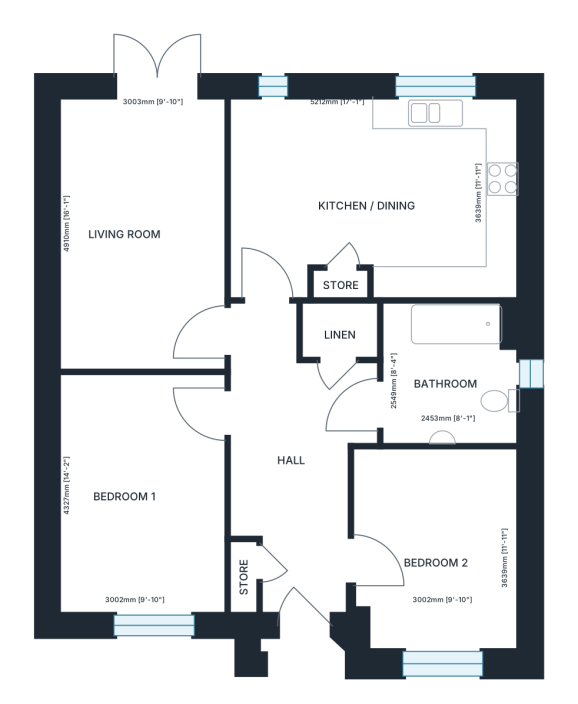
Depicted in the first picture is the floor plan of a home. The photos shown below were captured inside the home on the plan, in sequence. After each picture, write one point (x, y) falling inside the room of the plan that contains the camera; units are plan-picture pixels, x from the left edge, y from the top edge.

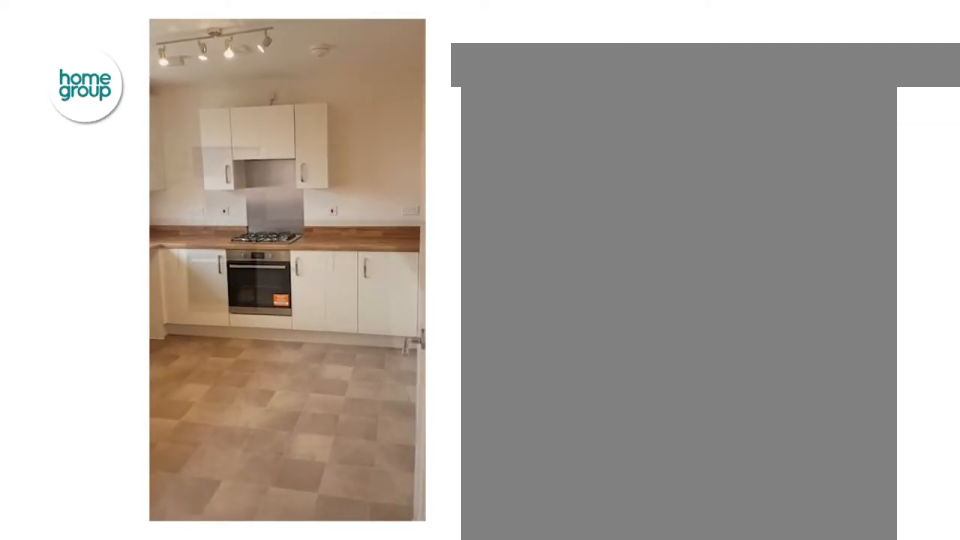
(374, 197)
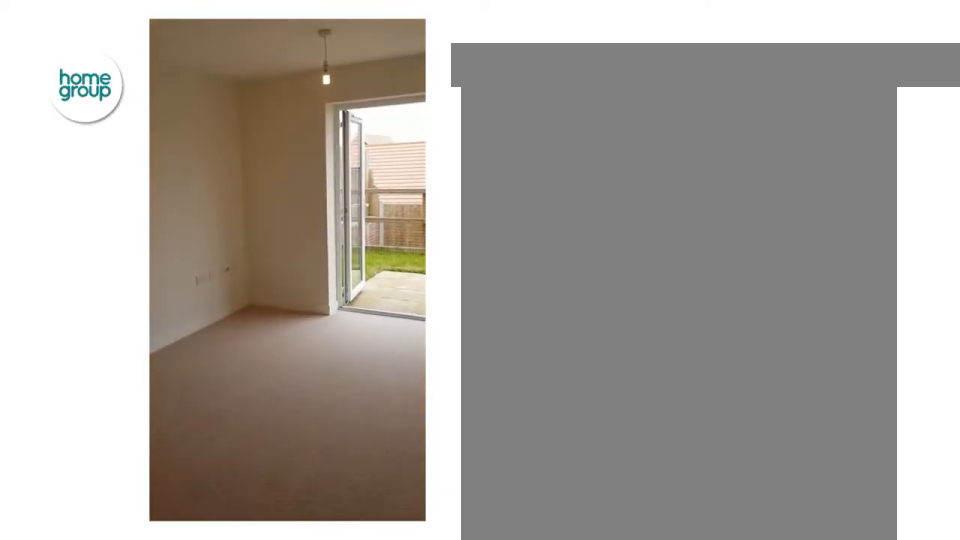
(142, 233)
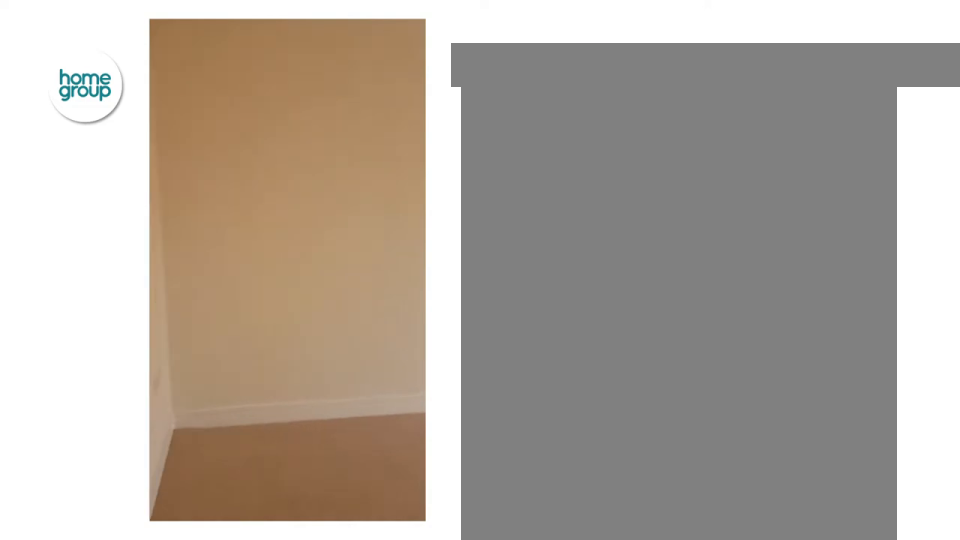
(142, 233)
